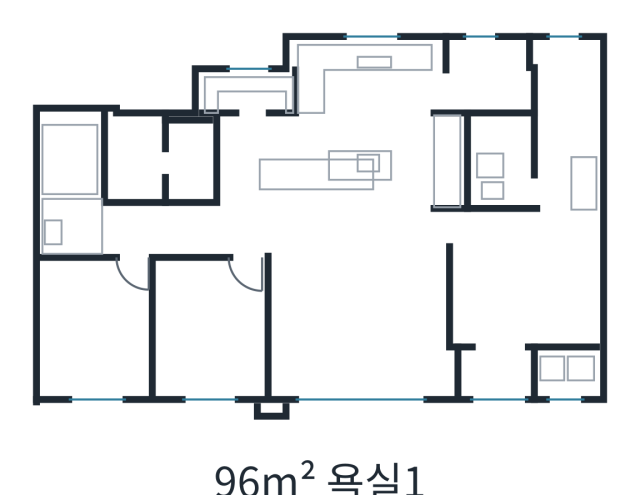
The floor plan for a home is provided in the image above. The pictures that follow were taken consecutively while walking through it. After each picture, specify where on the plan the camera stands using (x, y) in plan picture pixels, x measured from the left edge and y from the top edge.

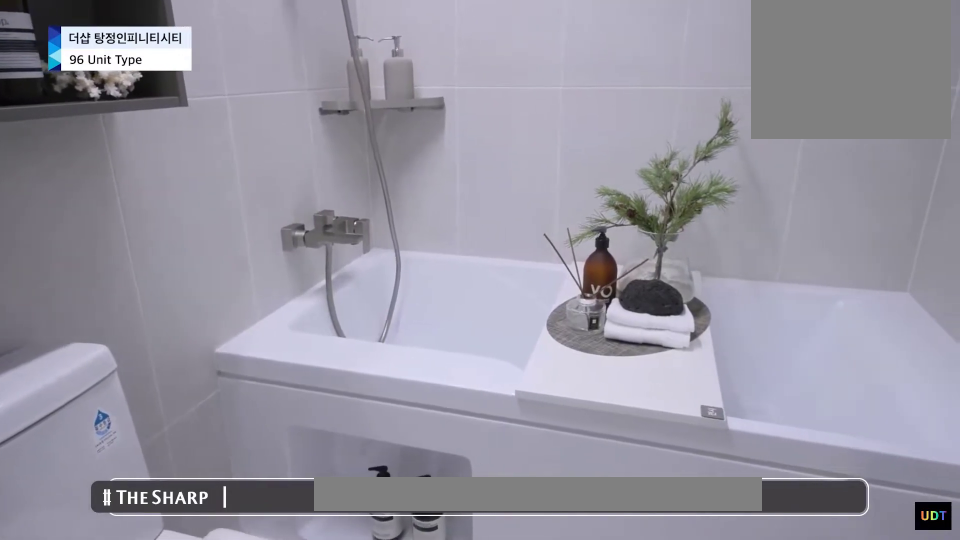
(67, 166)
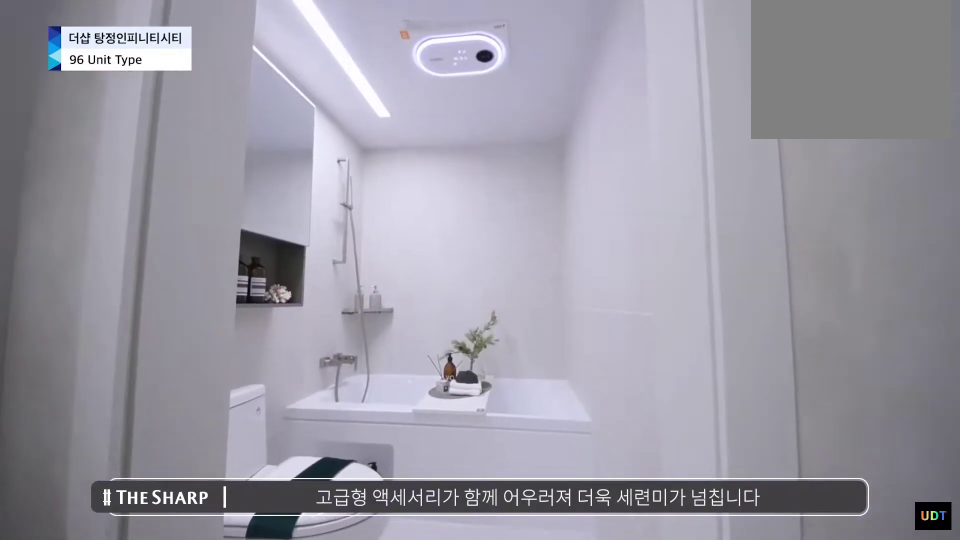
(67, 171)
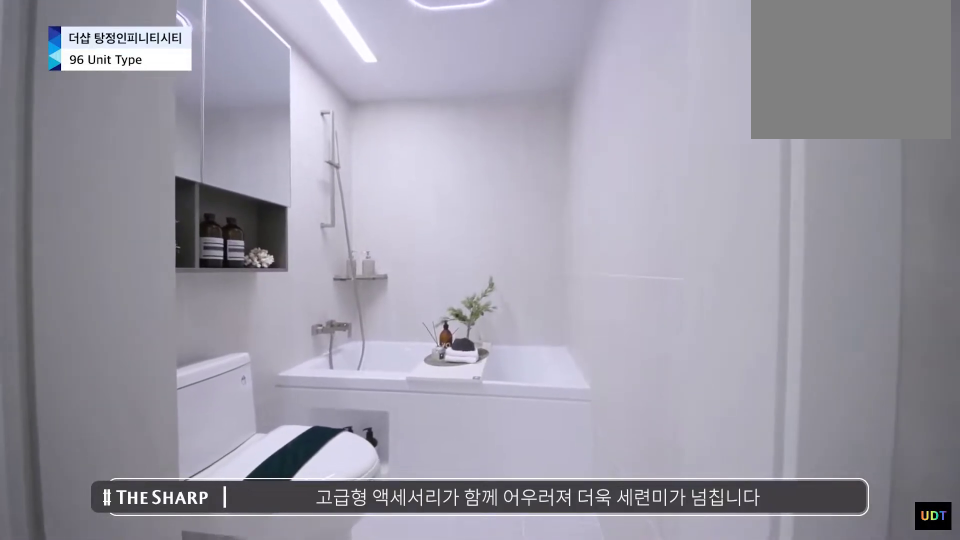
(62, 185)
